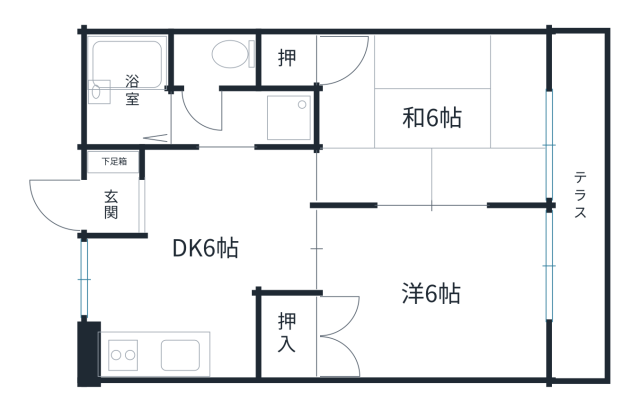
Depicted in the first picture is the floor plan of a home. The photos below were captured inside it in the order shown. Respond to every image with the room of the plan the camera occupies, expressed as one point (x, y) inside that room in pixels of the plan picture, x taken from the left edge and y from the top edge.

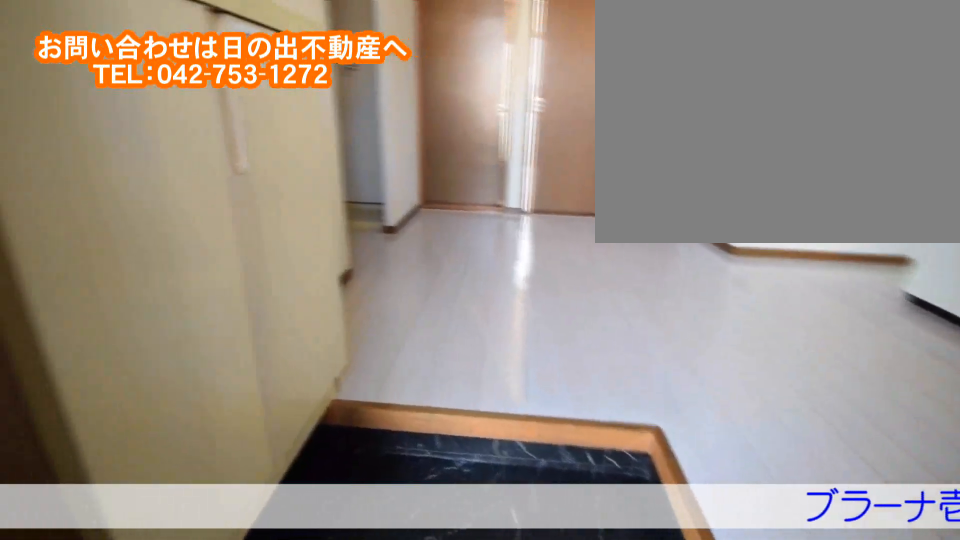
(139, 203)
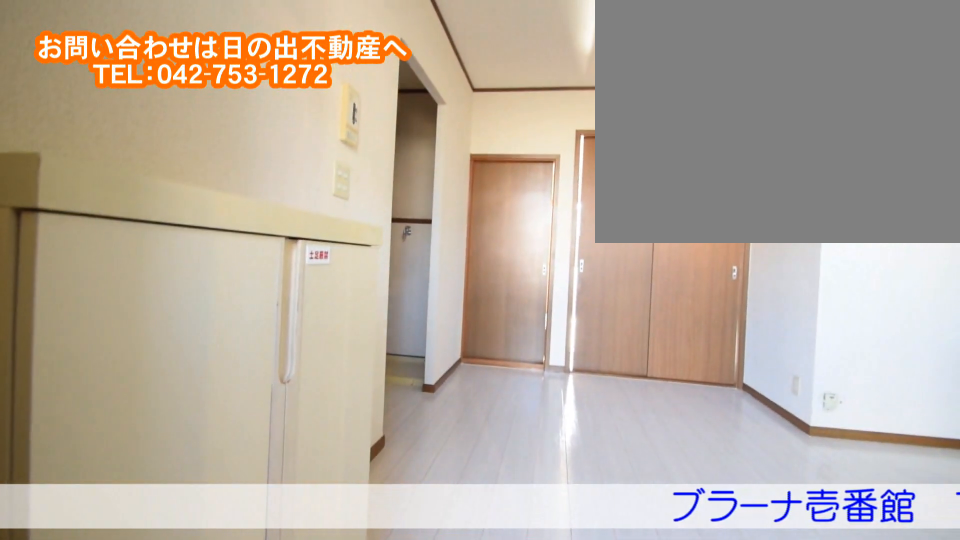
(139, 203)
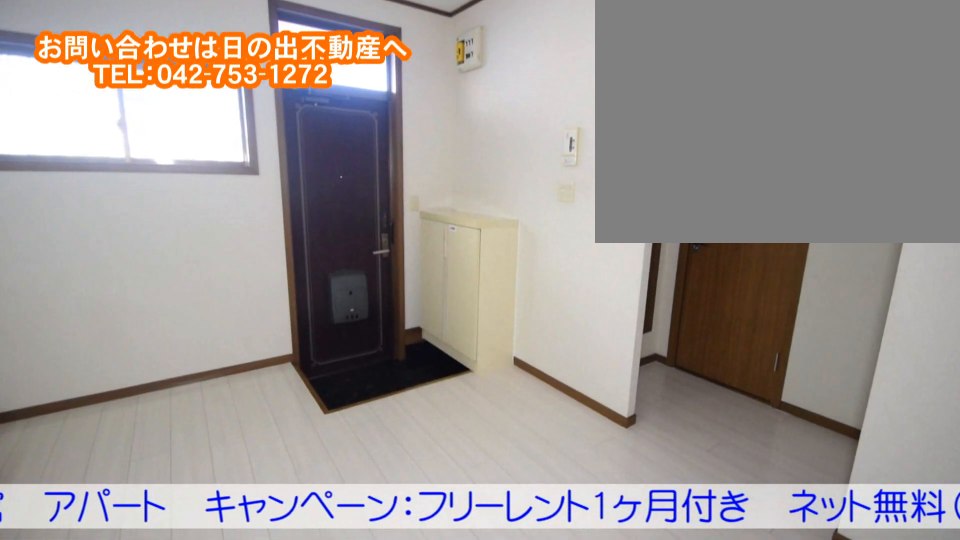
(210, 275)
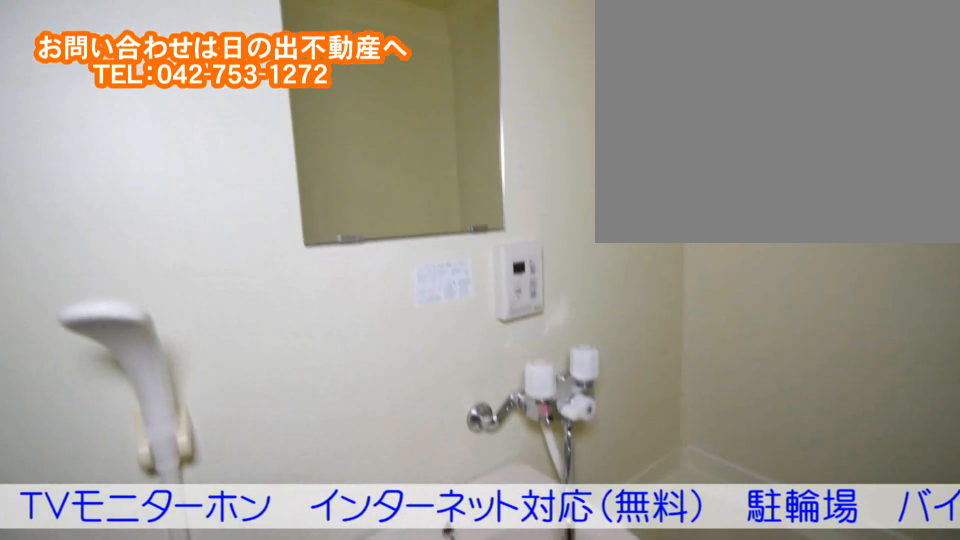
(129, 105)
